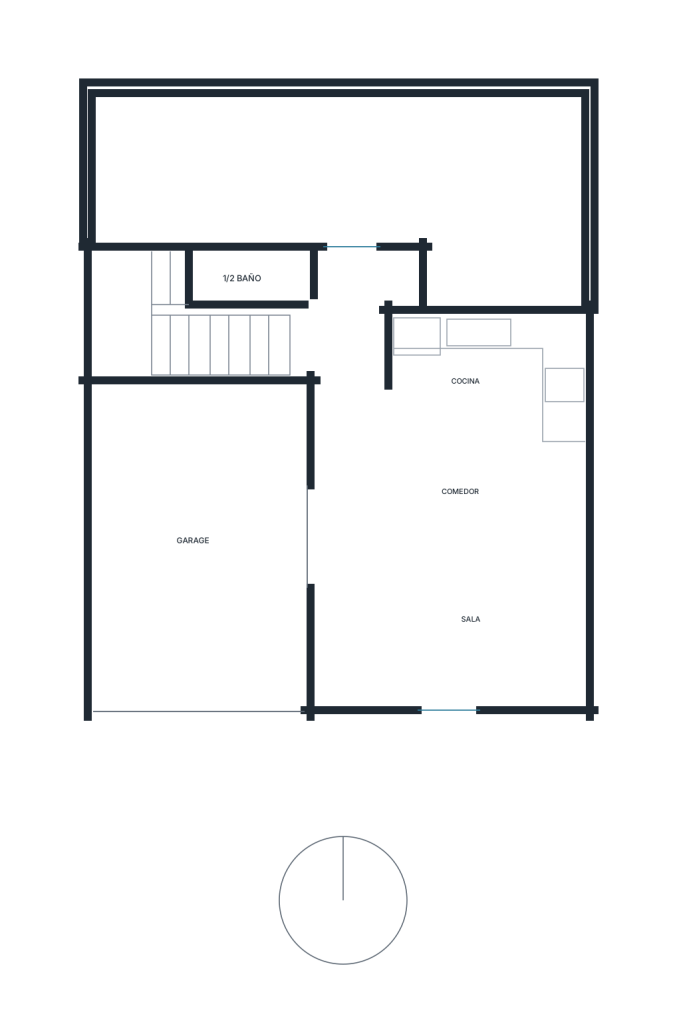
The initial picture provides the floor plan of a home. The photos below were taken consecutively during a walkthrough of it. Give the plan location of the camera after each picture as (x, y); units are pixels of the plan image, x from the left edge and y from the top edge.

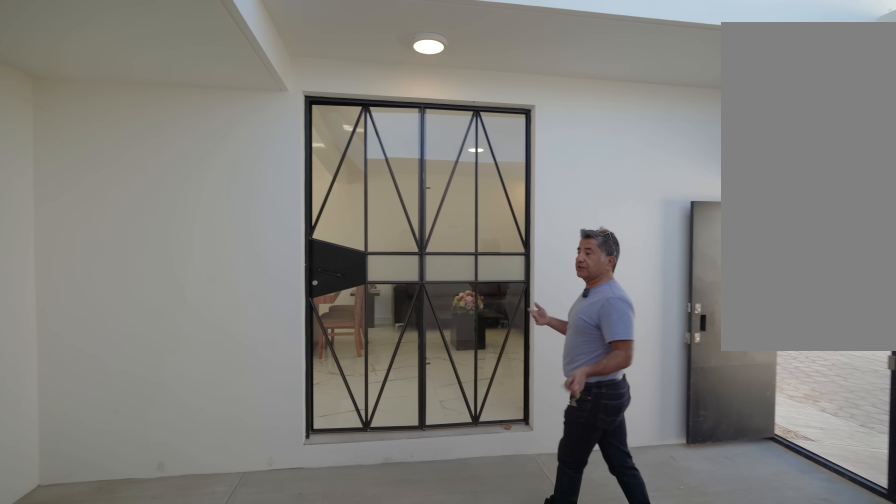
(135, 513)
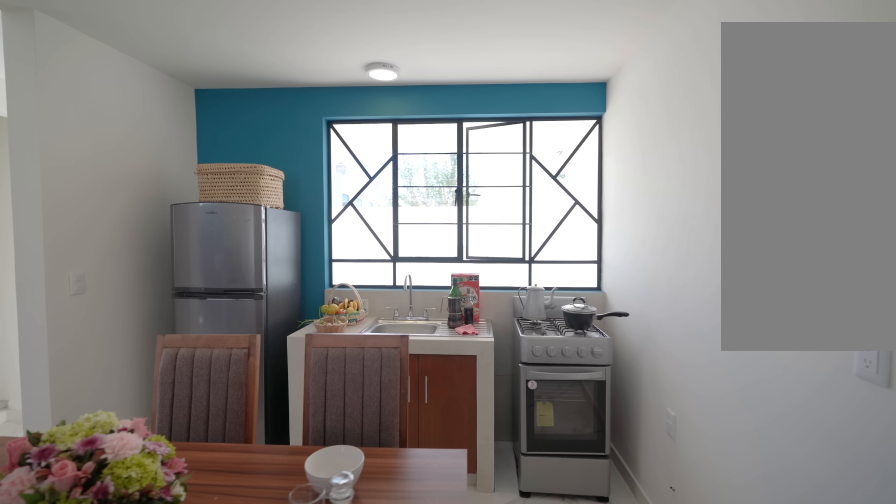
(401, 450)
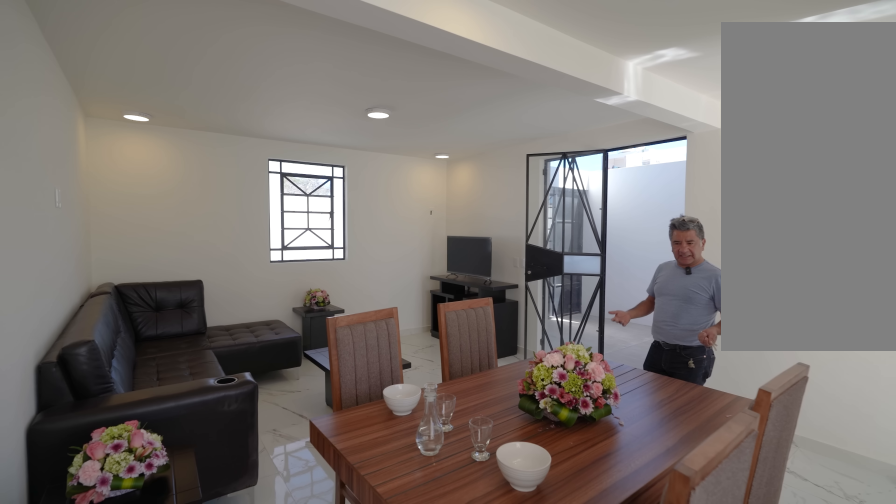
(542, 470)
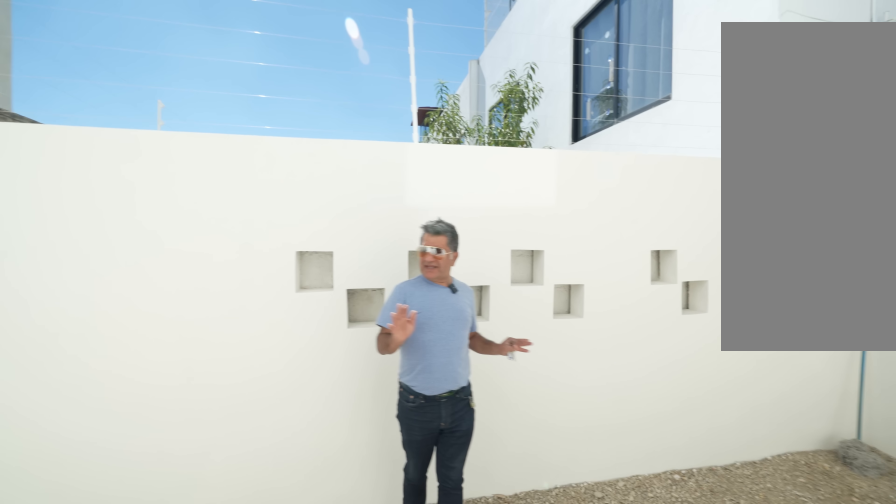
(346, 212)
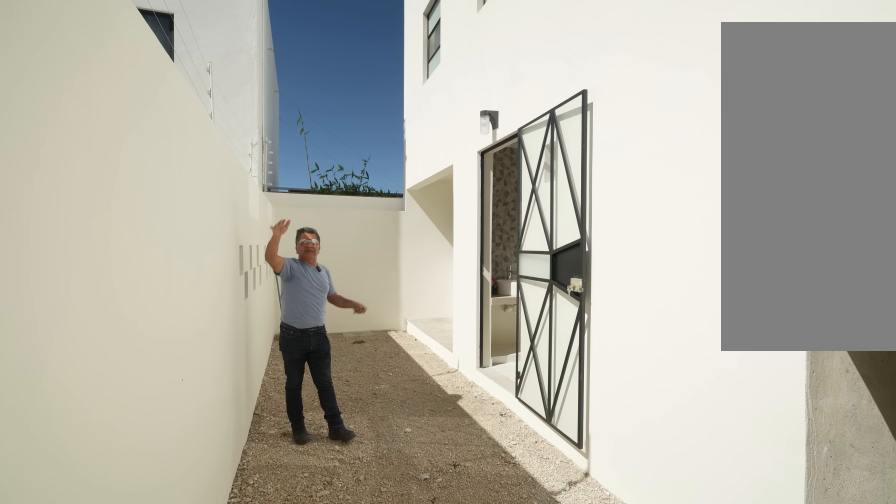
(124, 174)
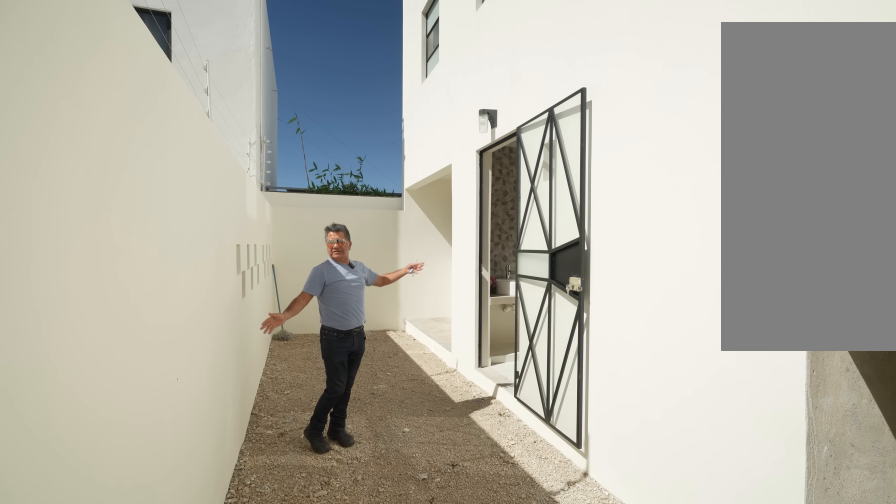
(131, 176)
